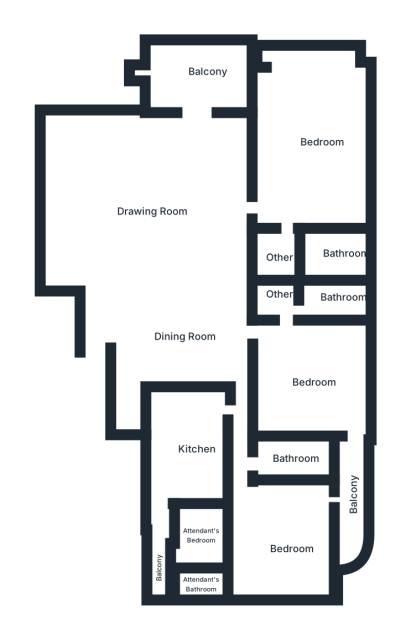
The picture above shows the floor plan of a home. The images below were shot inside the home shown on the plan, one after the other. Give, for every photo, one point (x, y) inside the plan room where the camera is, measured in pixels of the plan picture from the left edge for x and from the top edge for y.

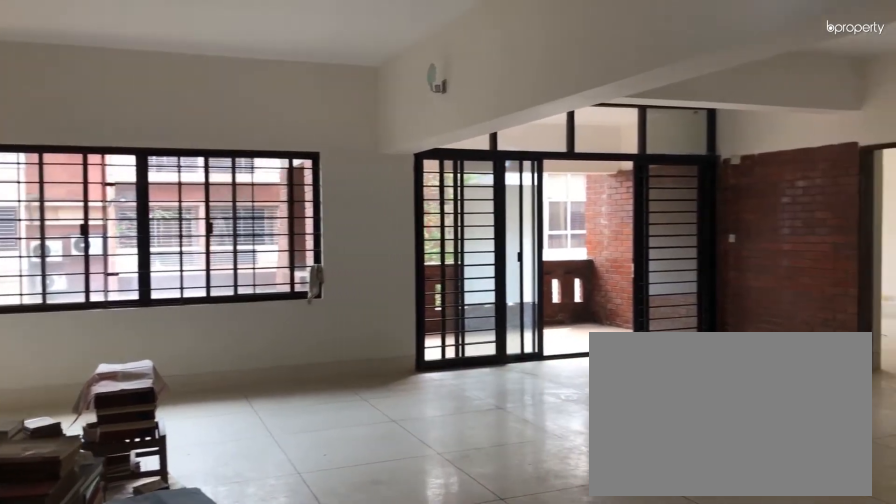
(158, 204)
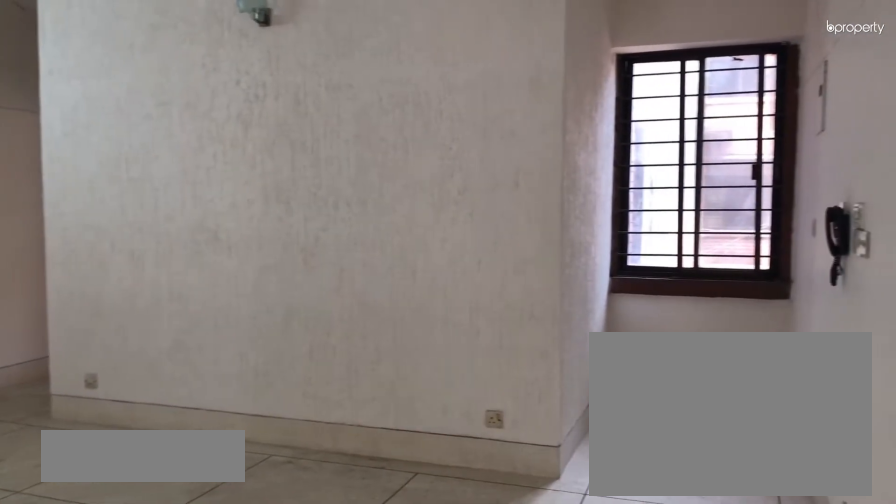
(175, 348)
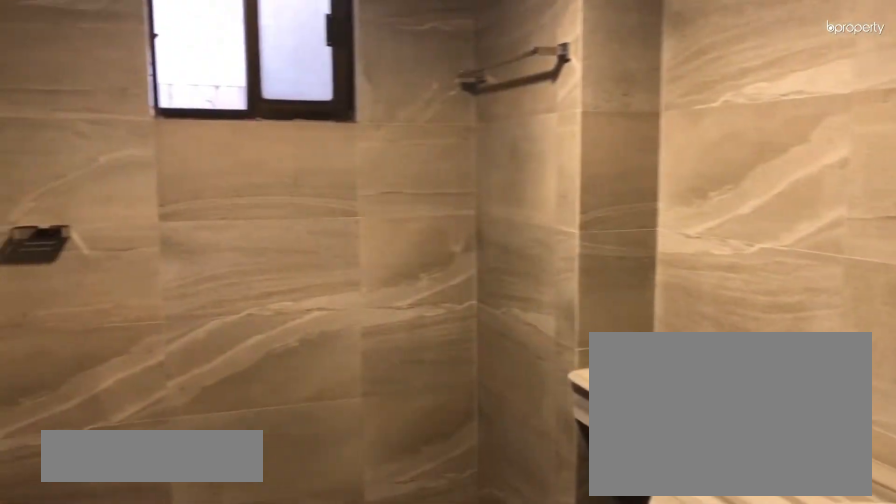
(313, 253)
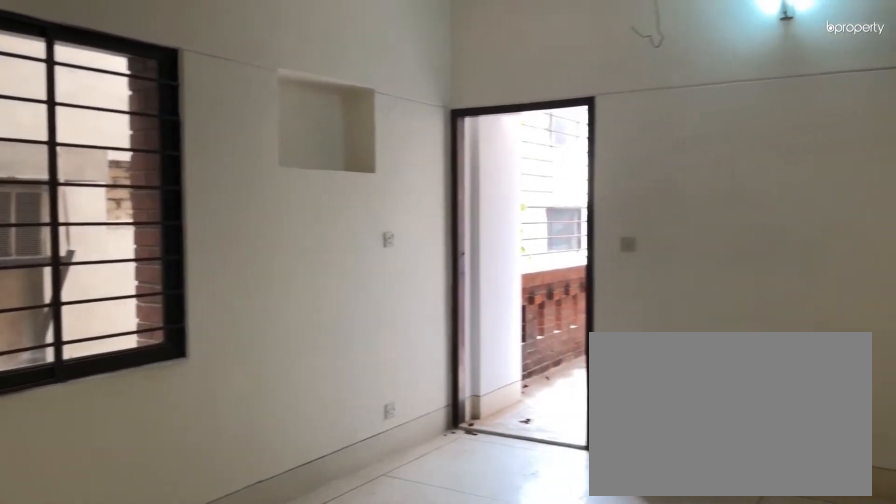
(315, 380)
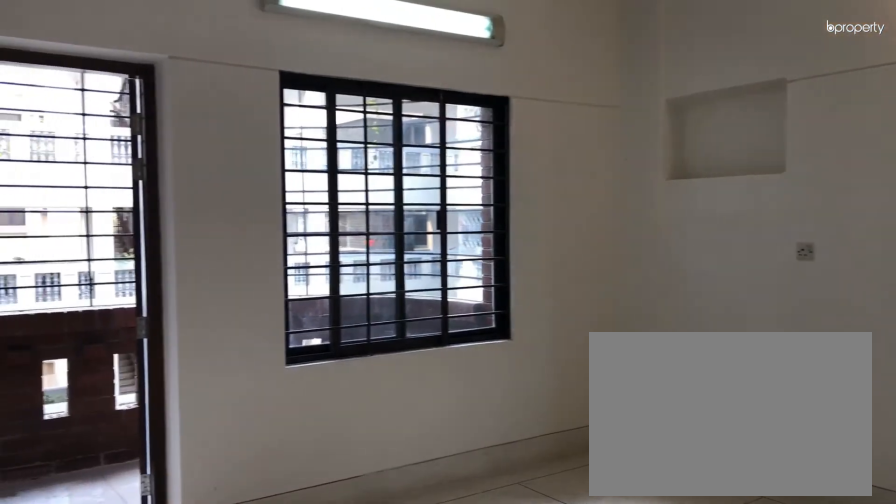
(282, 537)
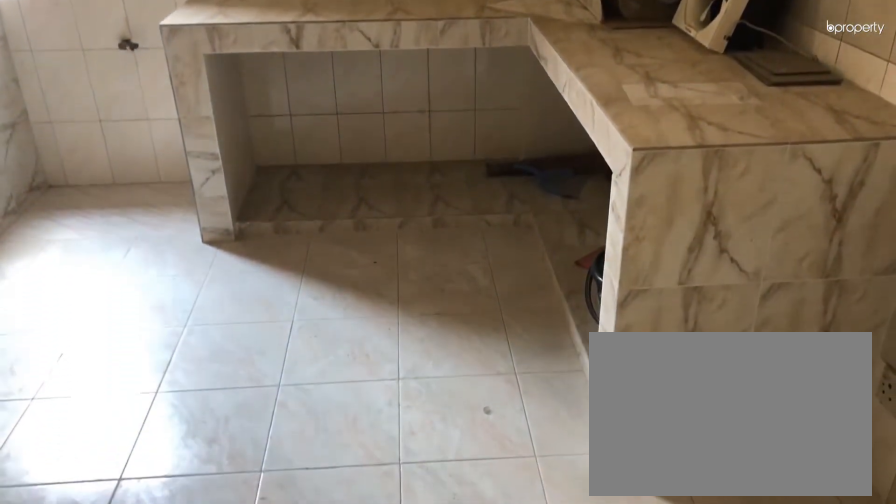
(186, 445)
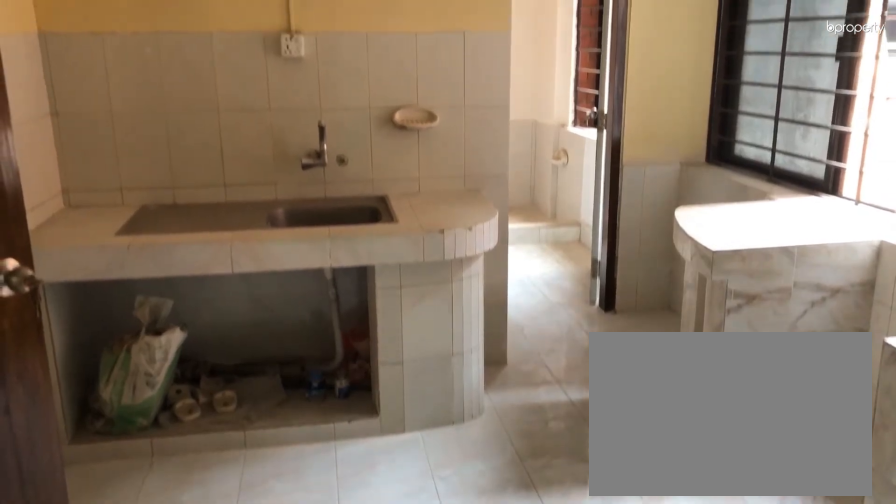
(186, 445)
